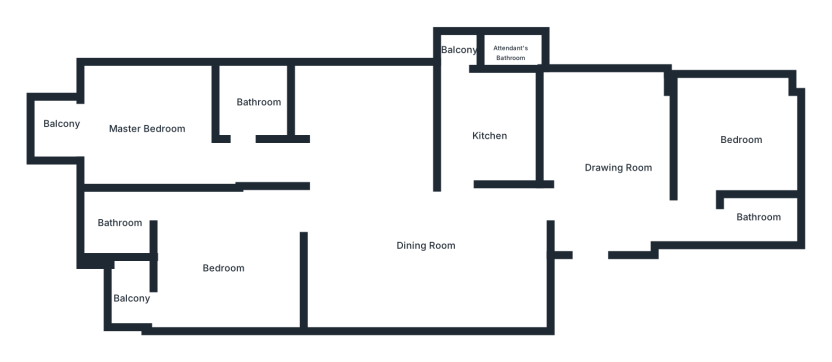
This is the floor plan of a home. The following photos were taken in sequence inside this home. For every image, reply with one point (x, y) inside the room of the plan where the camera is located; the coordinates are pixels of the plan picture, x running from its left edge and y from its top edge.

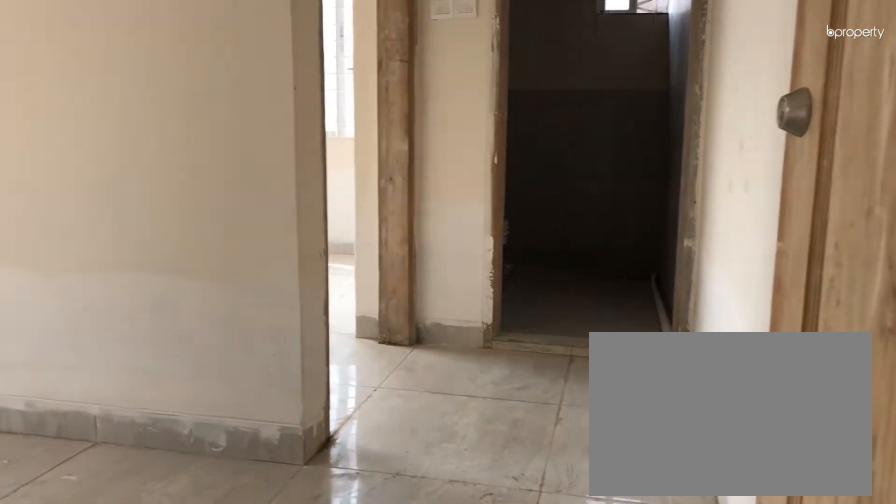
(620, 169)
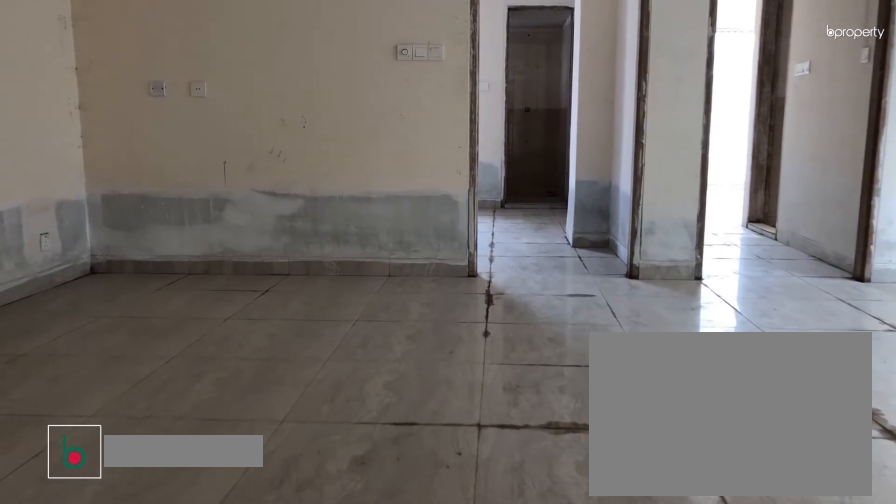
(430, 249)
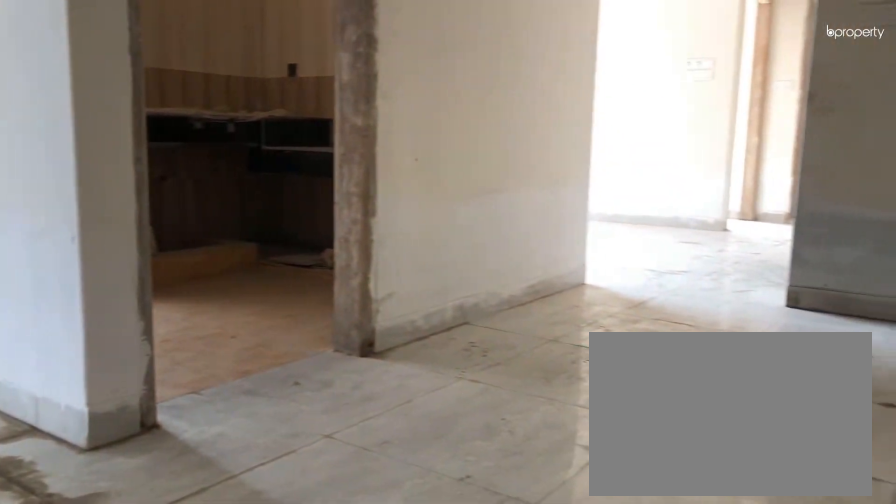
(430, 249)
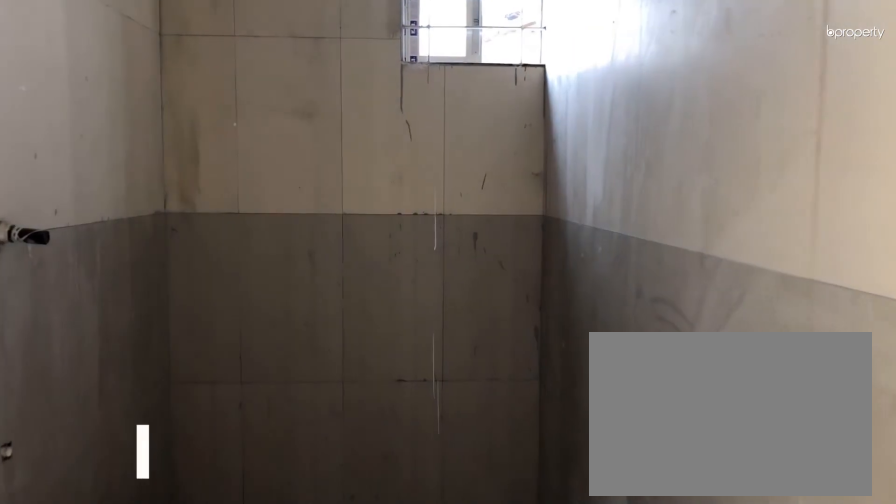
(759, 217)
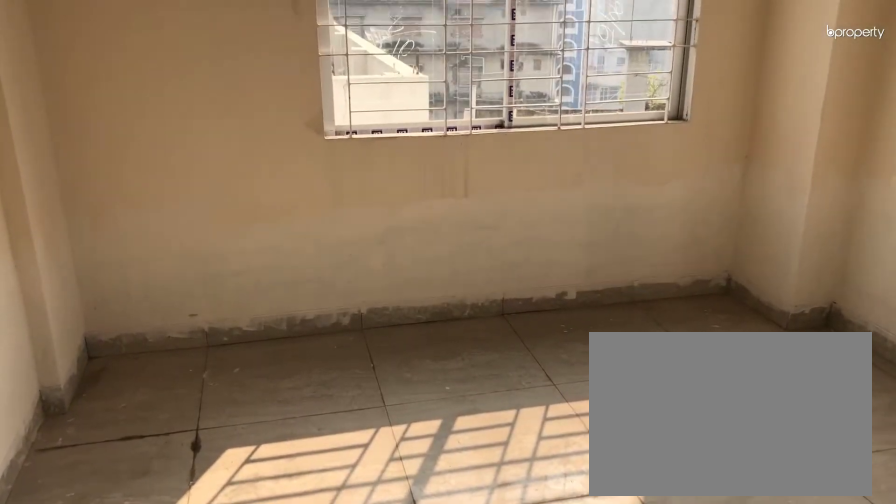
(744, 139)
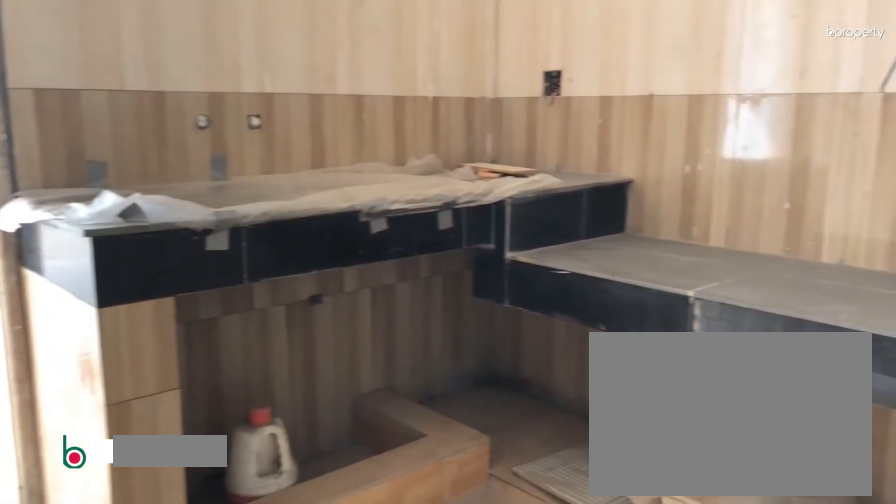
(491, 137)
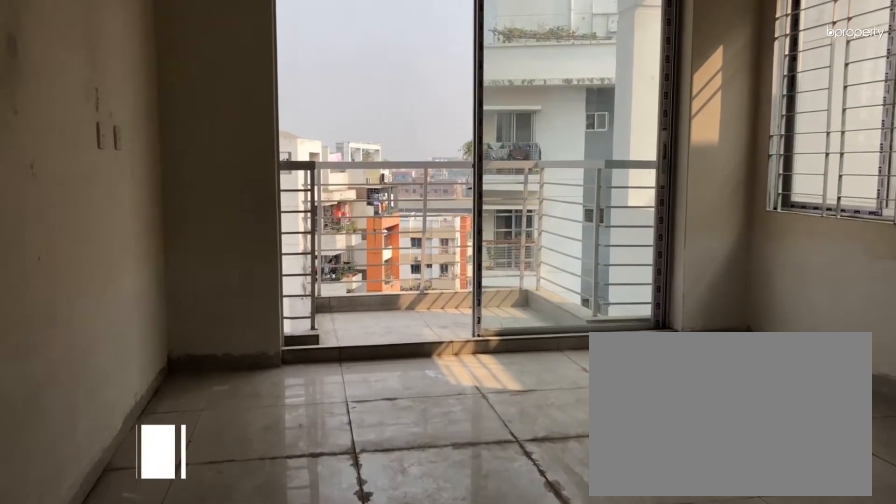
(143, 131)
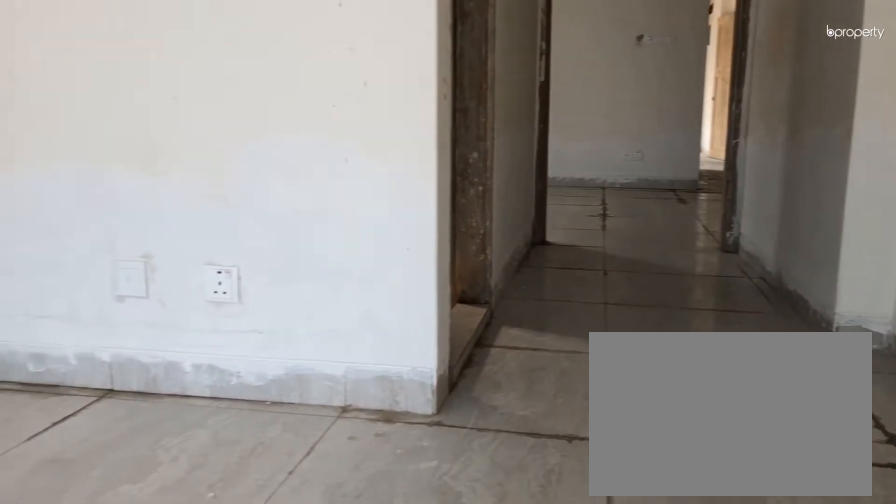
(143, 131)
